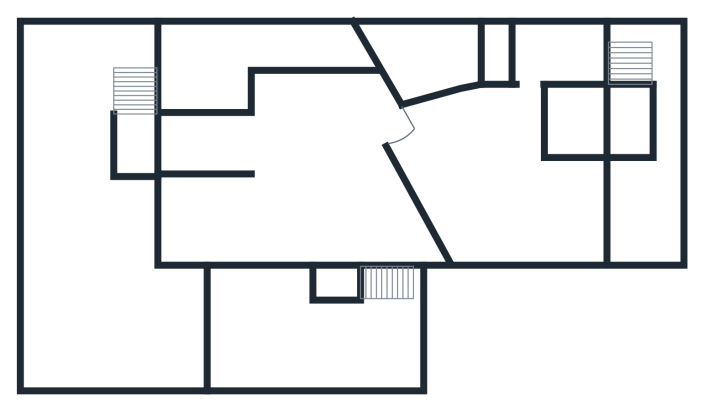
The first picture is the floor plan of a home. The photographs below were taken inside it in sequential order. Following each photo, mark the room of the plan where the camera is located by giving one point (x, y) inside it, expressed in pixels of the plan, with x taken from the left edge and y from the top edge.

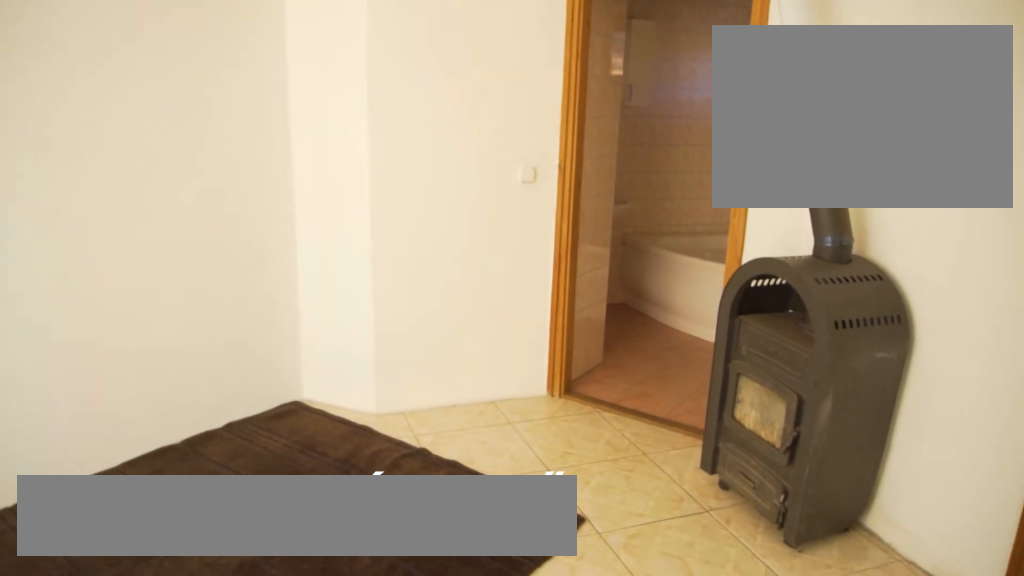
(481, 190)
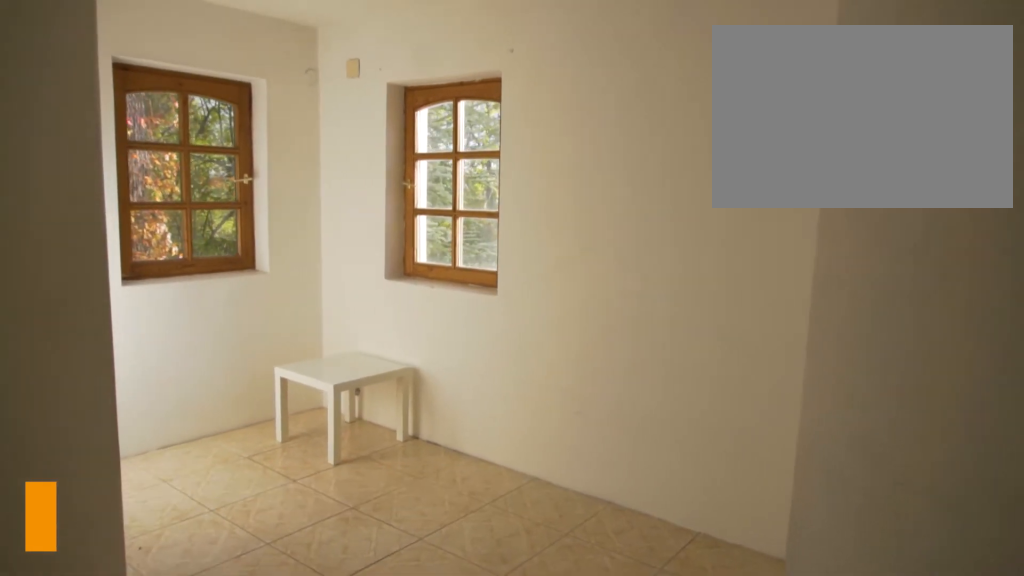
(480, 190)
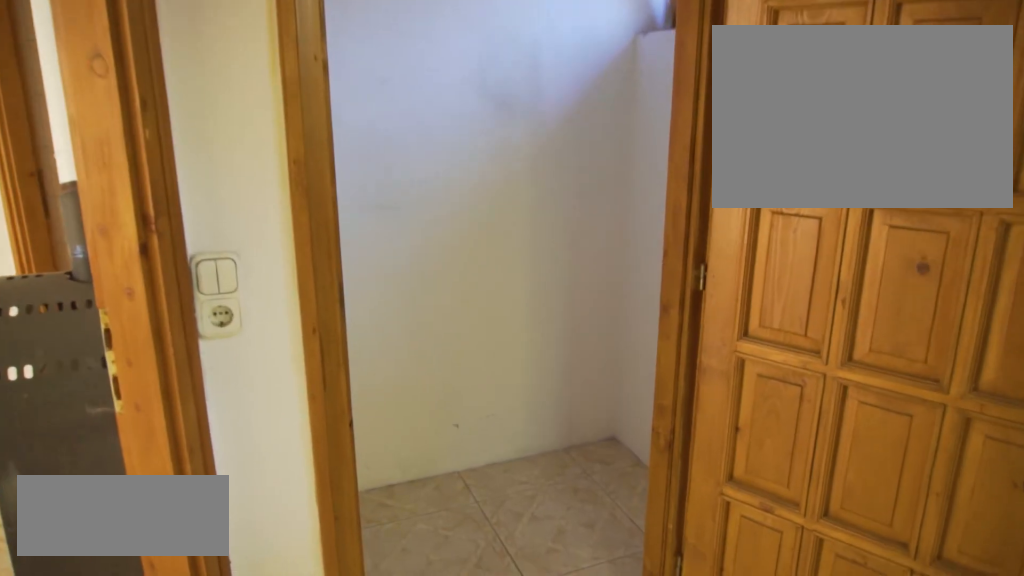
(557, 51)
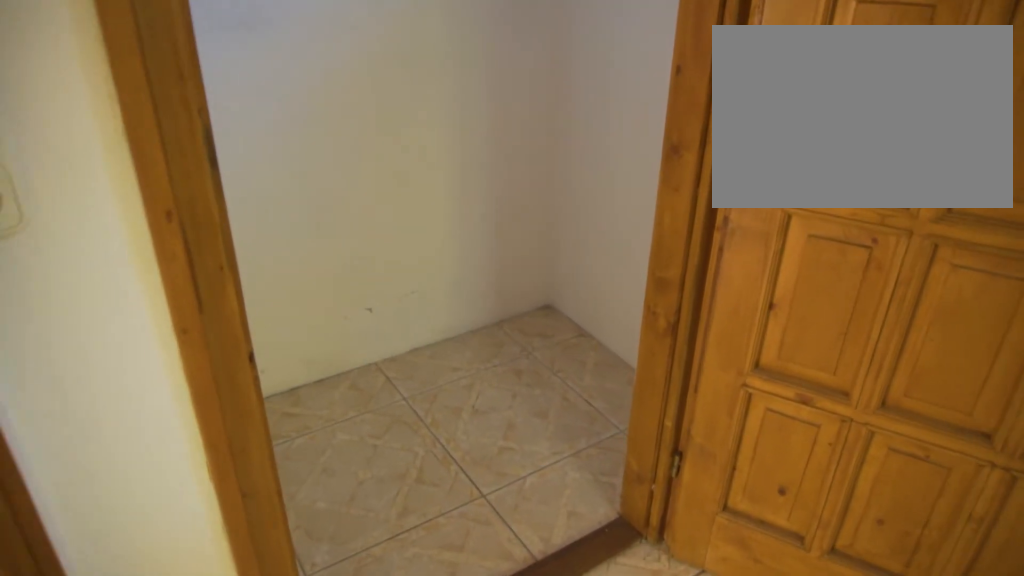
(557, 51)
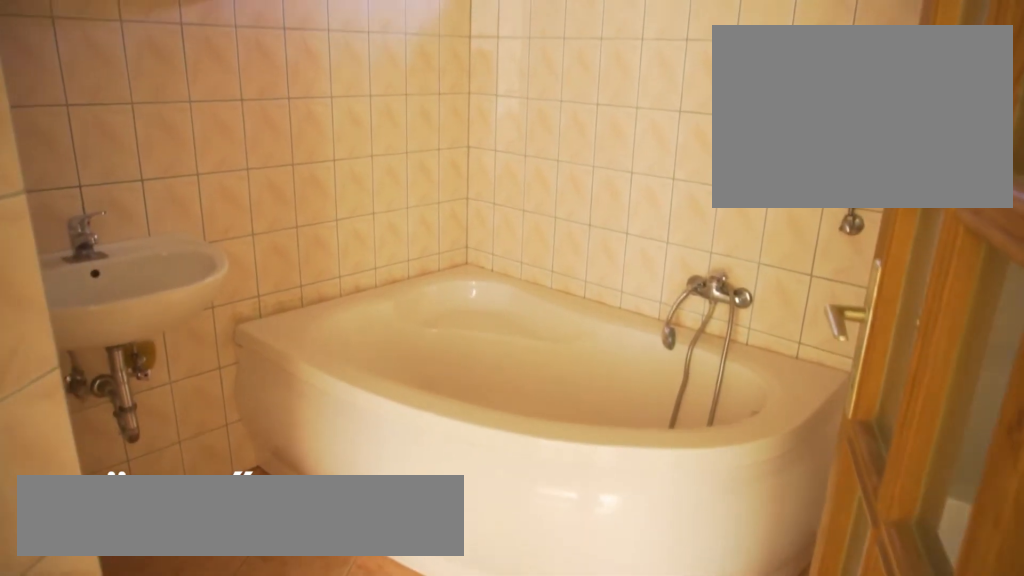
(429, 57)
